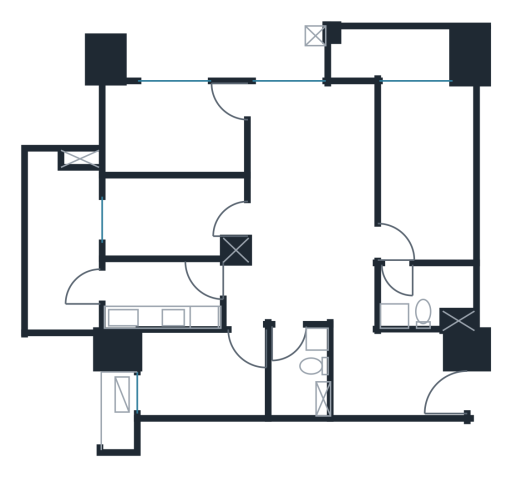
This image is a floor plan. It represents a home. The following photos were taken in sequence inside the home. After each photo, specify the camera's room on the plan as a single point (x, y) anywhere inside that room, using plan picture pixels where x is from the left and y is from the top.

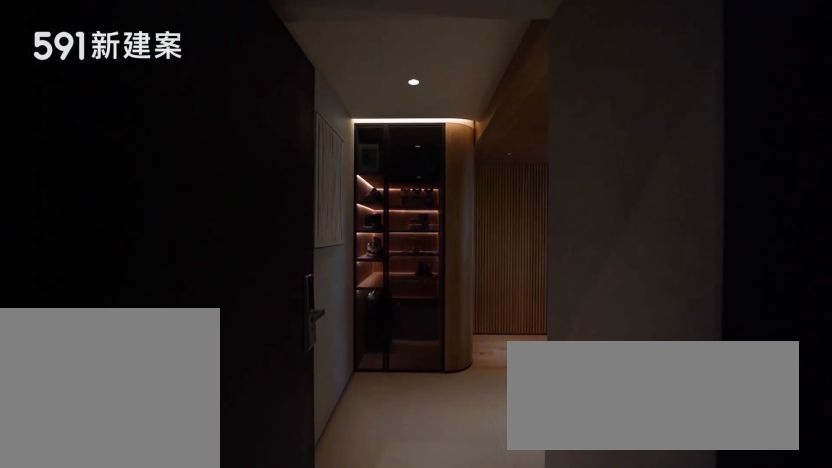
(436, 387)
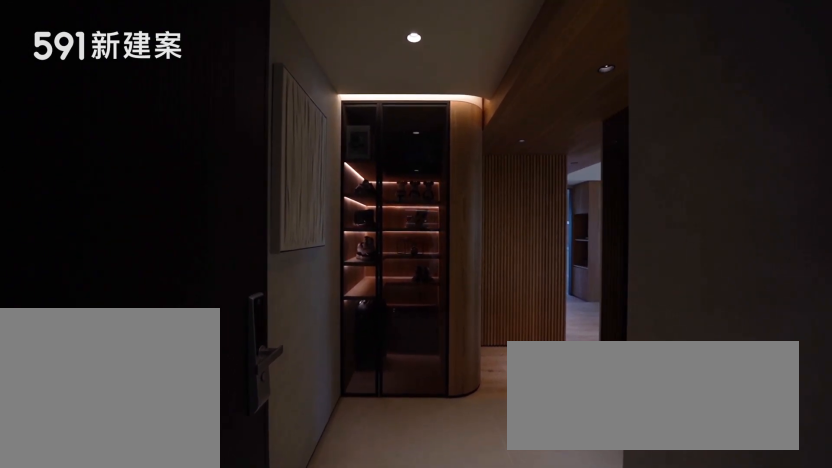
(436, 387)
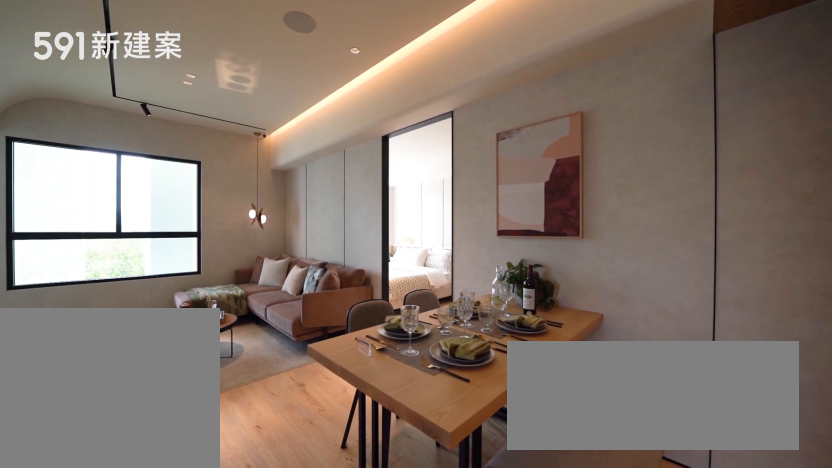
(316, 266)
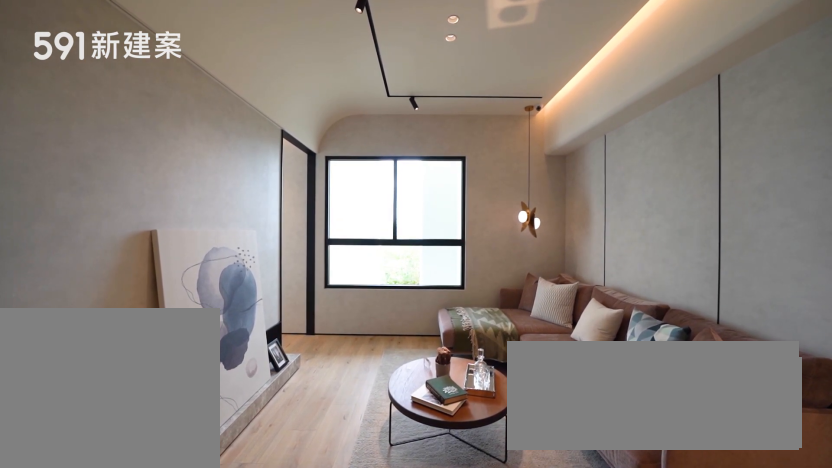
(311, 146)
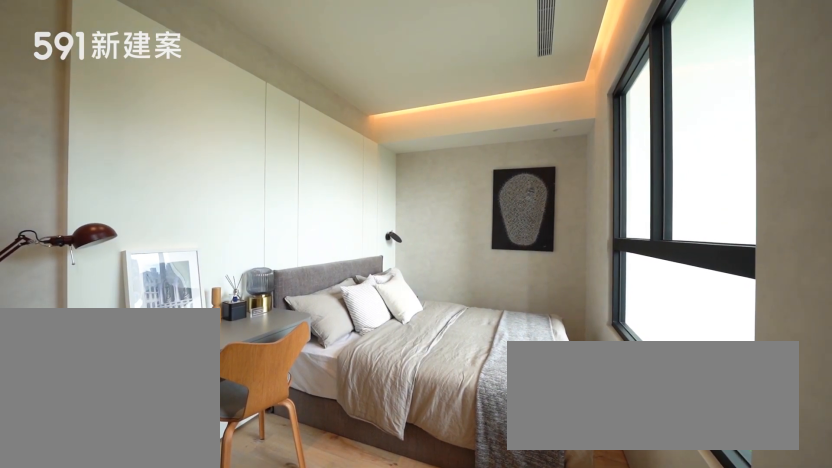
(171, 131)
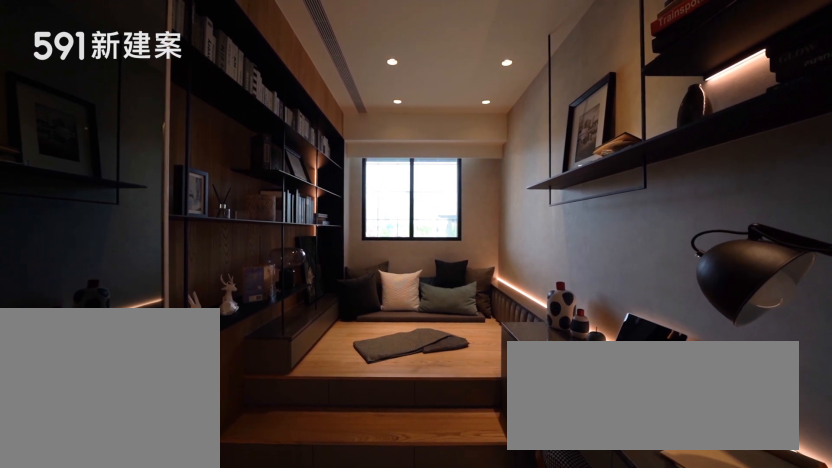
(167, 217)
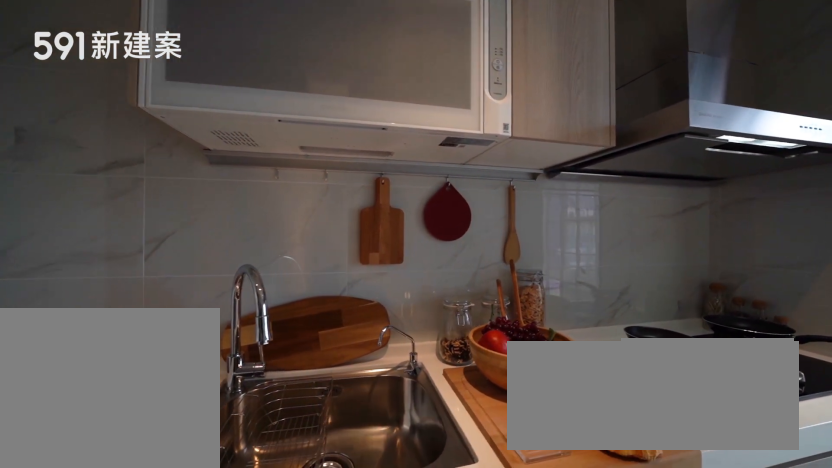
(160, 295)
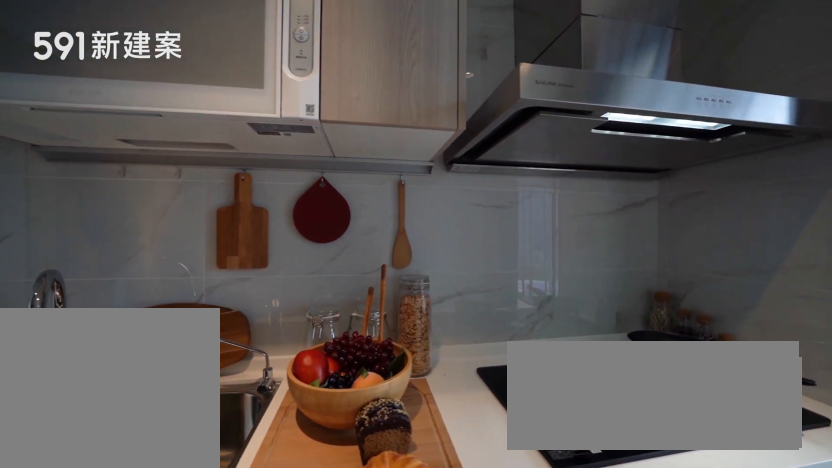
(160, 295)
